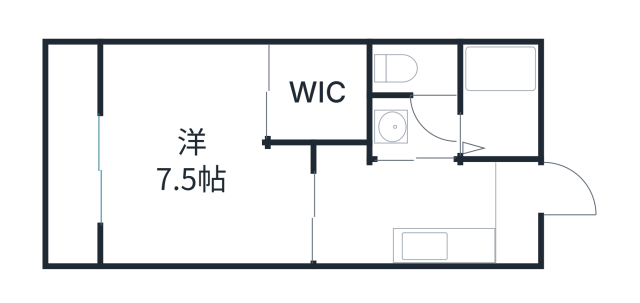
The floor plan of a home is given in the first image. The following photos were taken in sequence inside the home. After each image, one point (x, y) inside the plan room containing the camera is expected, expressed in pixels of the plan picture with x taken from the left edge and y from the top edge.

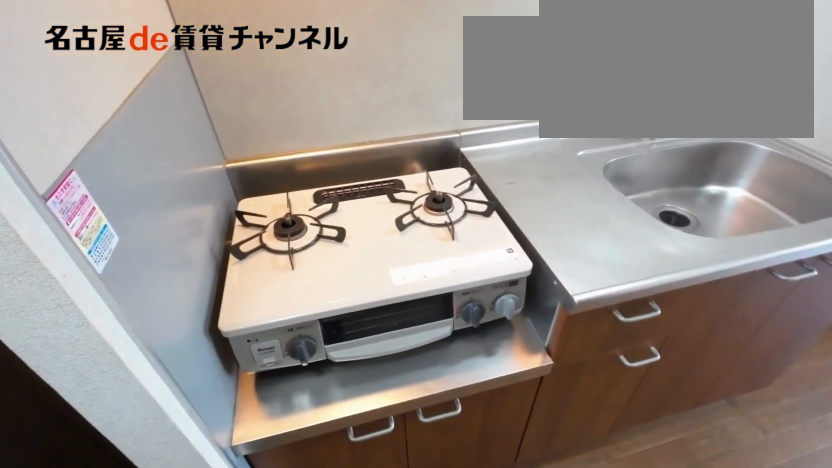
(442, 247)
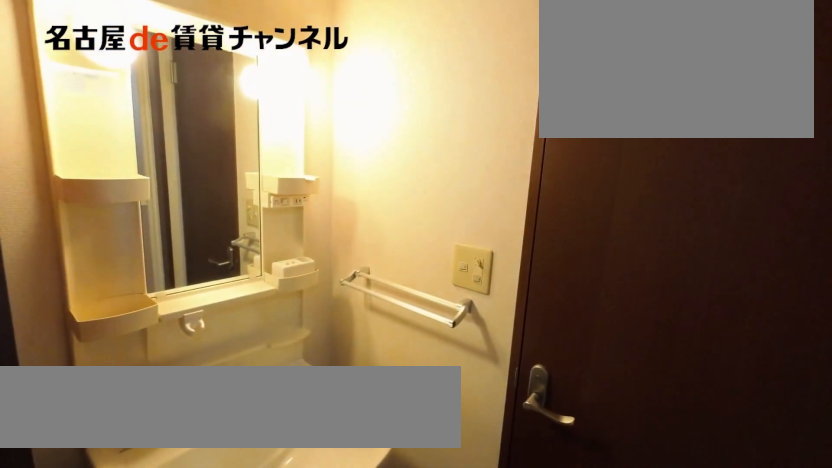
(417, 129)
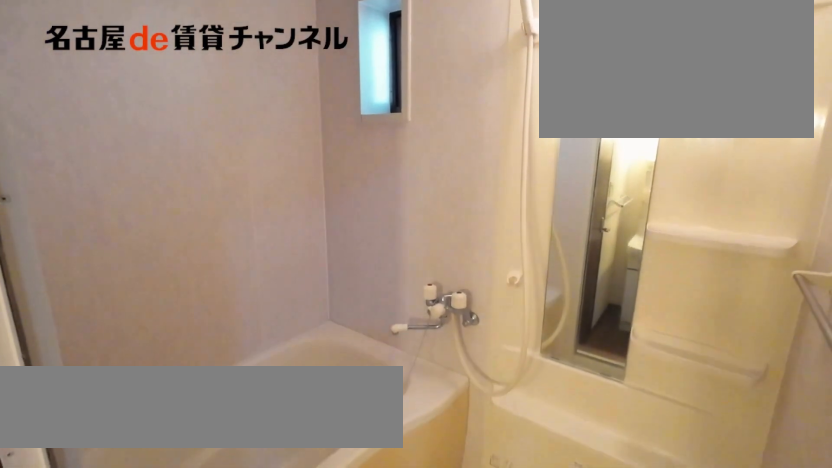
(501, 102)
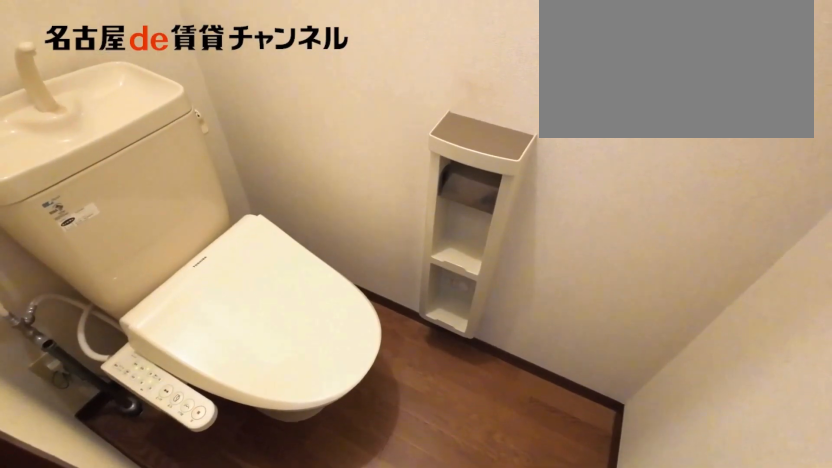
(417, 68)
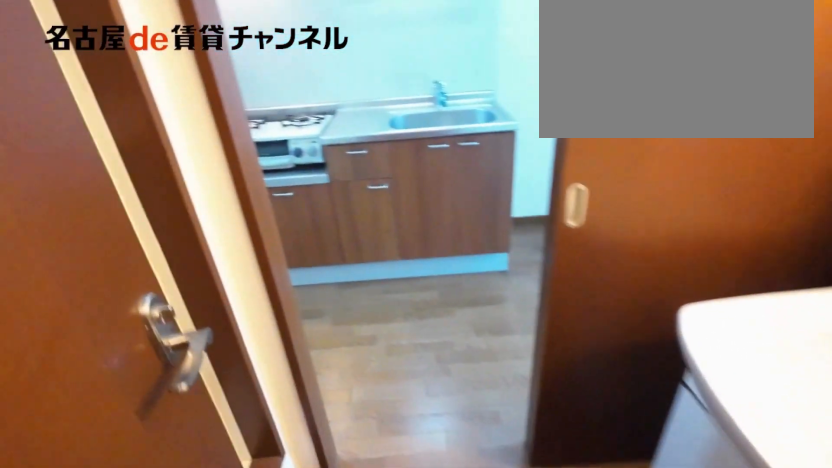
(417, 68)
